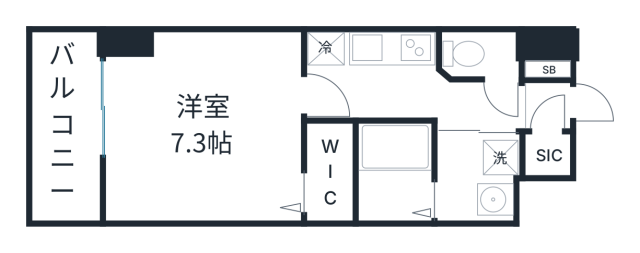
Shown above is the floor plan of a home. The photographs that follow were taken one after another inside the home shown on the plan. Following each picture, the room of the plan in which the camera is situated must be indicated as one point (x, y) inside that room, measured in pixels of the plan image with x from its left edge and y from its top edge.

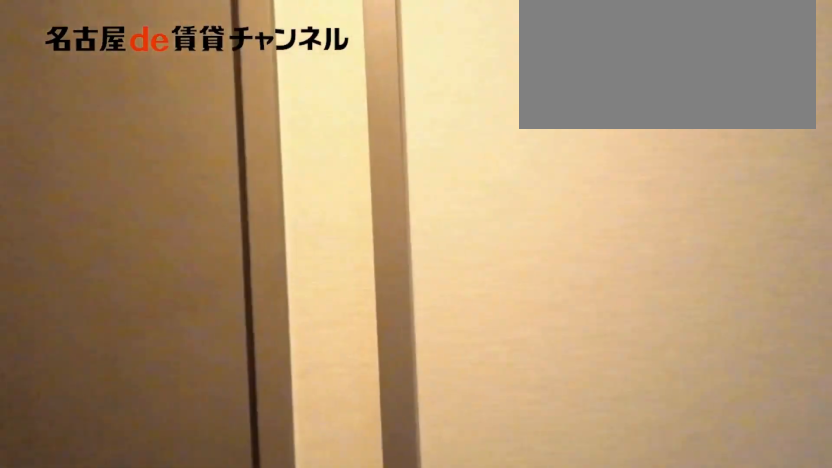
(547, 106)
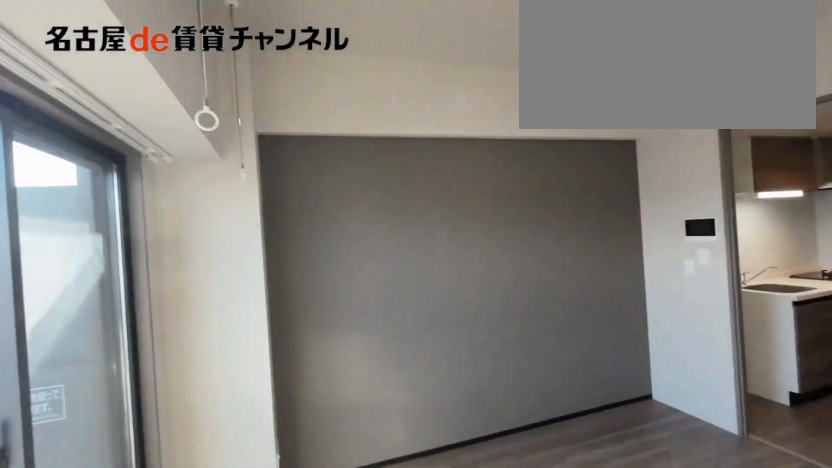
(205, 129)
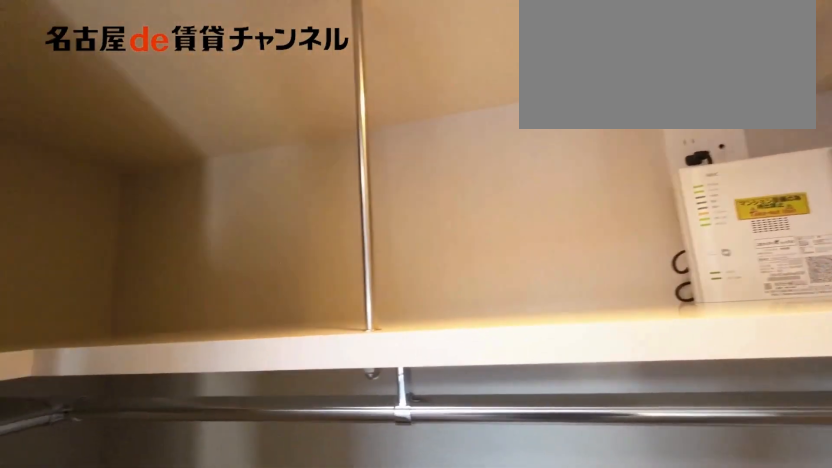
(329, 172)
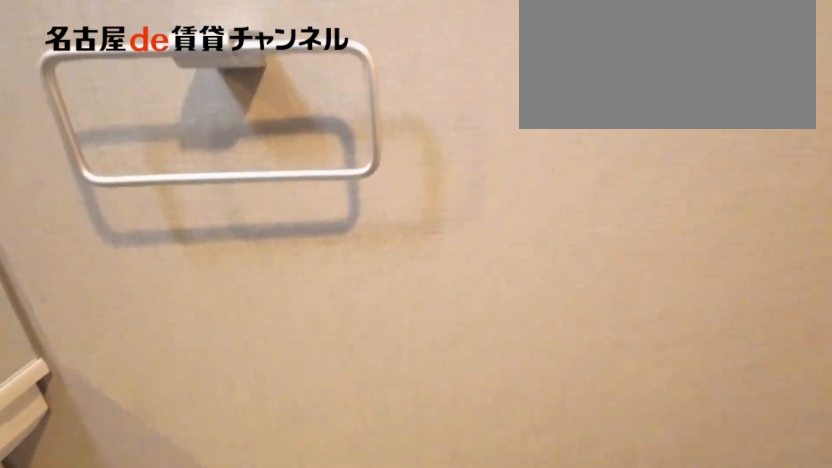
(478, 178)
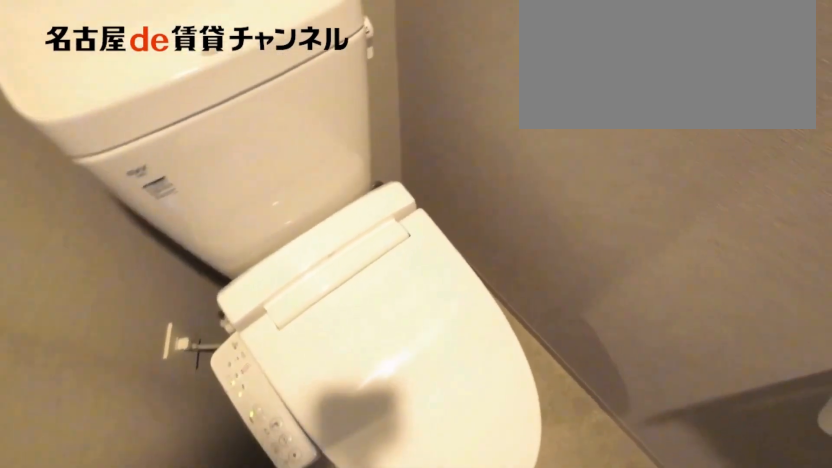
(479, 54)
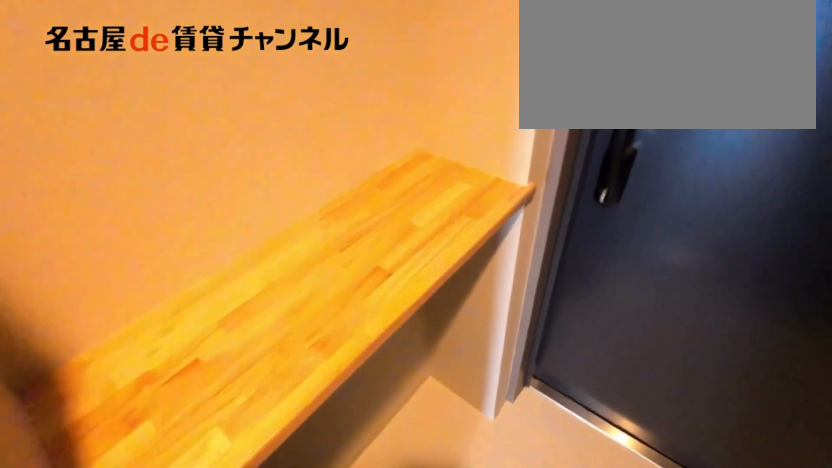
(547, 94)
